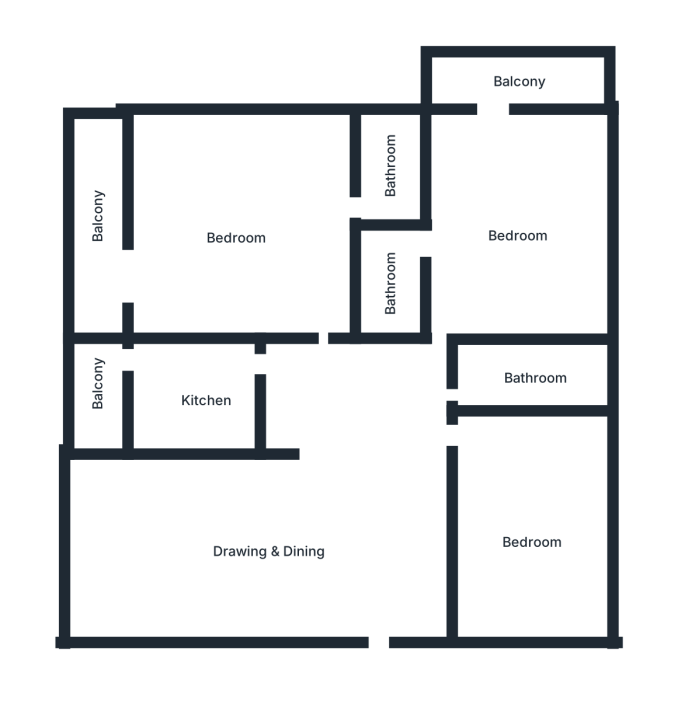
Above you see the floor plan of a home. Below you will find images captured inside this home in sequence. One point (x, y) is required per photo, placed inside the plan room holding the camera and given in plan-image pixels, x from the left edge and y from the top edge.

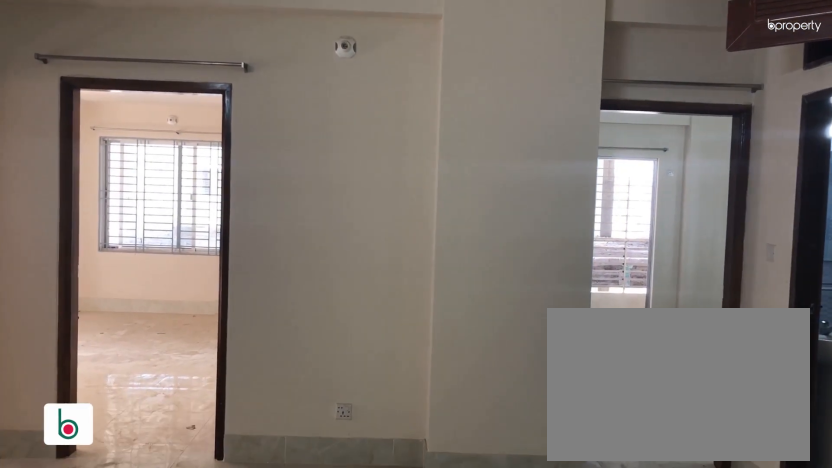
(272, 556)
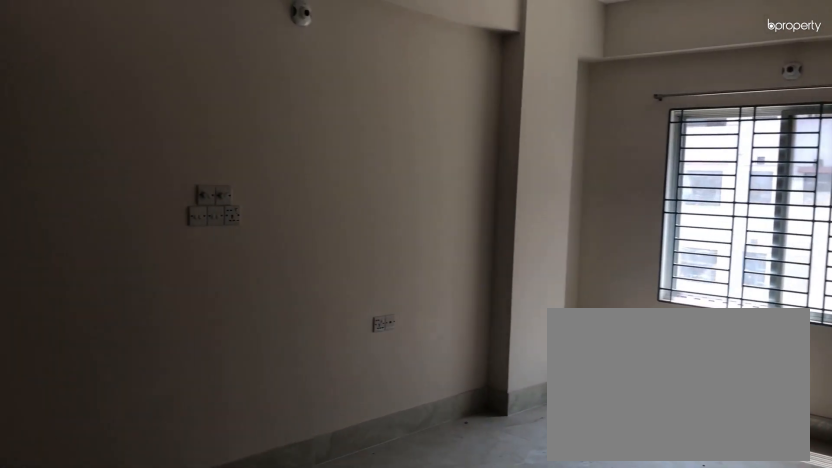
(272, 556)
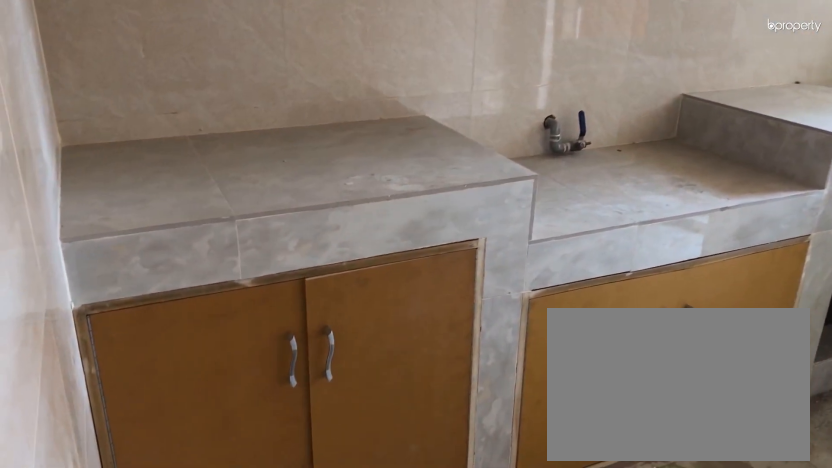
(202, 393)
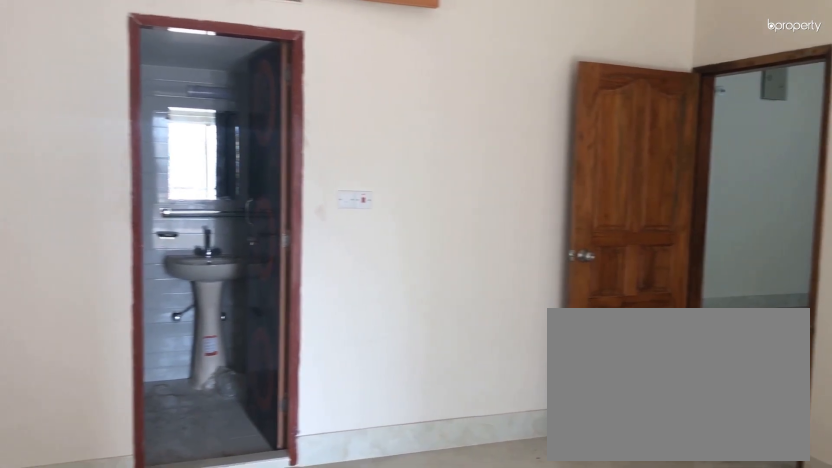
(235, 238)
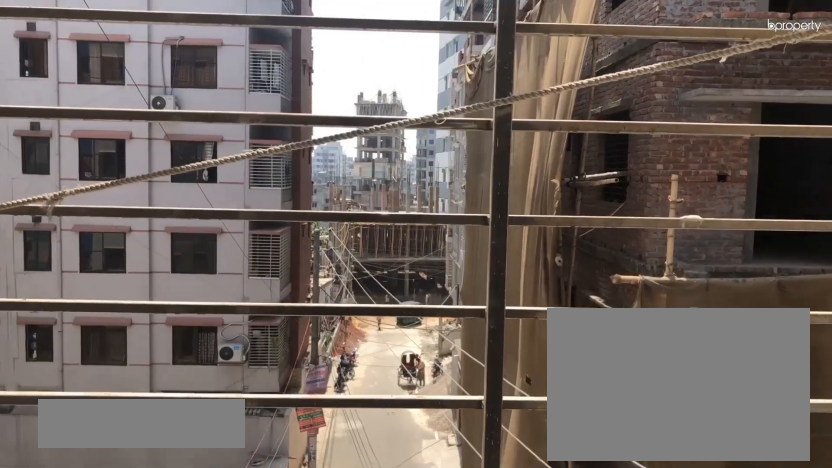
(101, 272)
